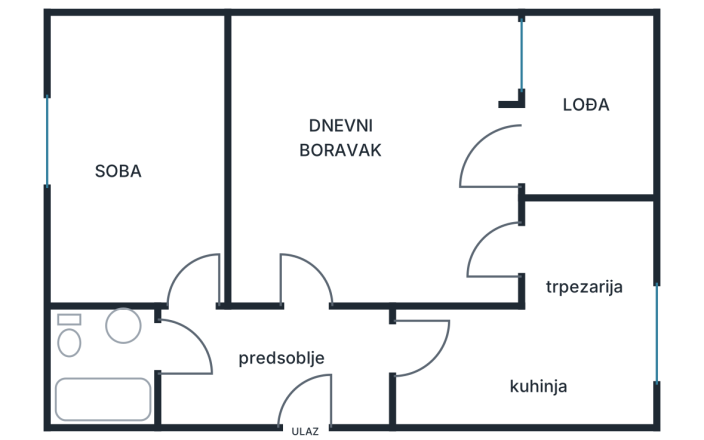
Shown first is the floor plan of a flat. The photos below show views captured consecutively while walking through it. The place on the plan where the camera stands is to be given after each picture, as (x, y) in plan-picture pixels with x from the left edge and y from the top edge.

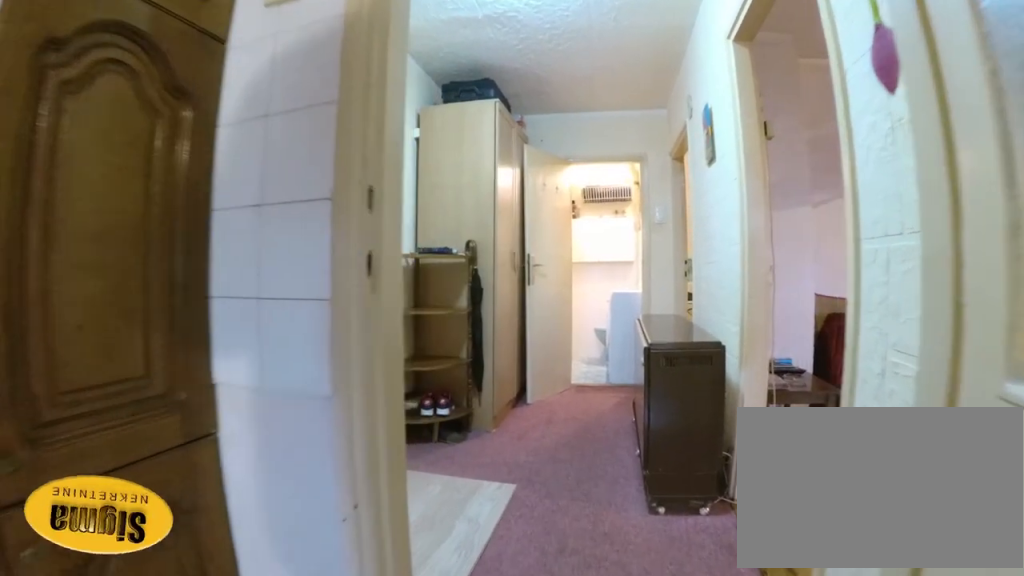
(446, 349)
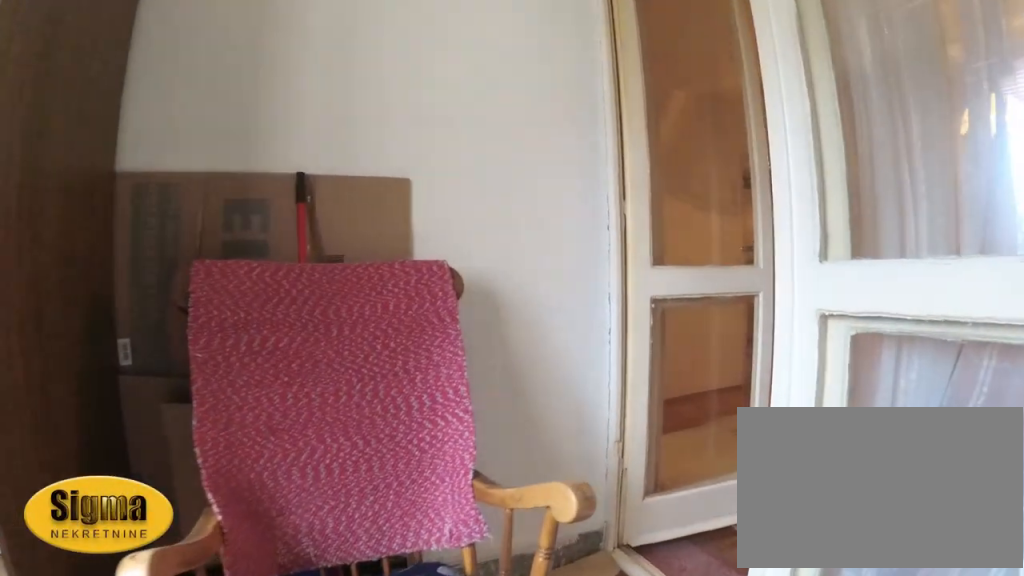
(587, 84)
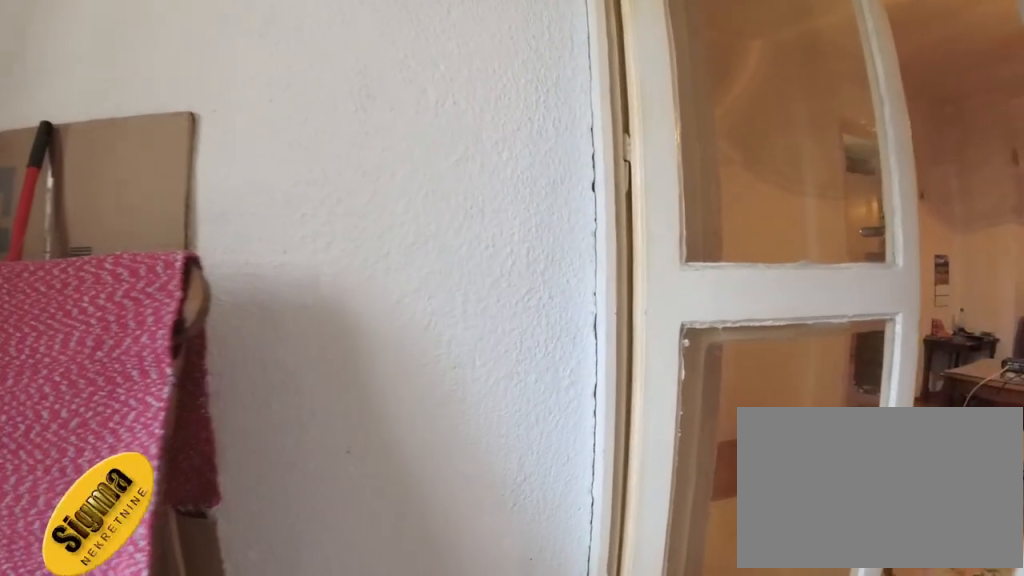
(568, 127)
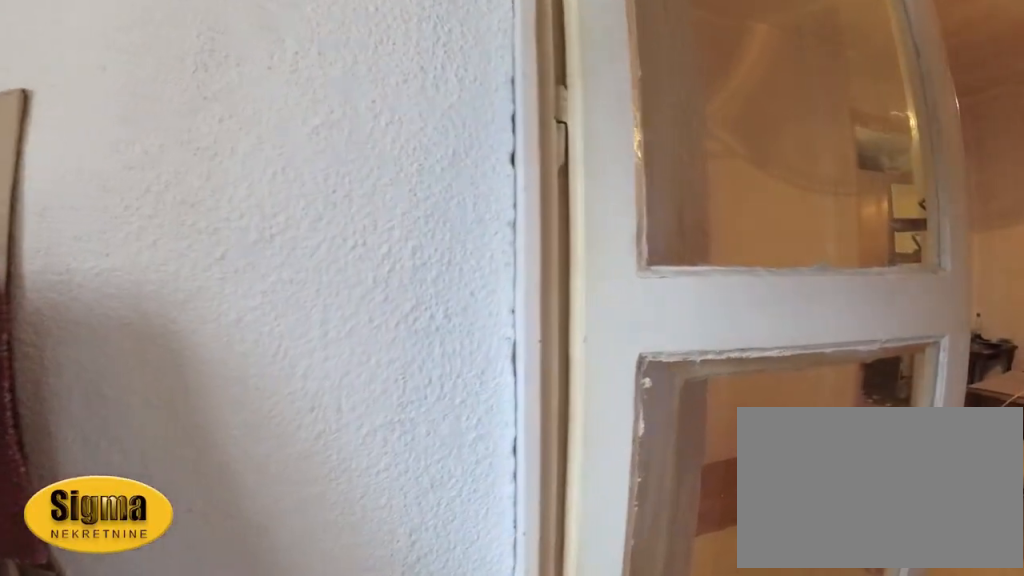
(563, 137)
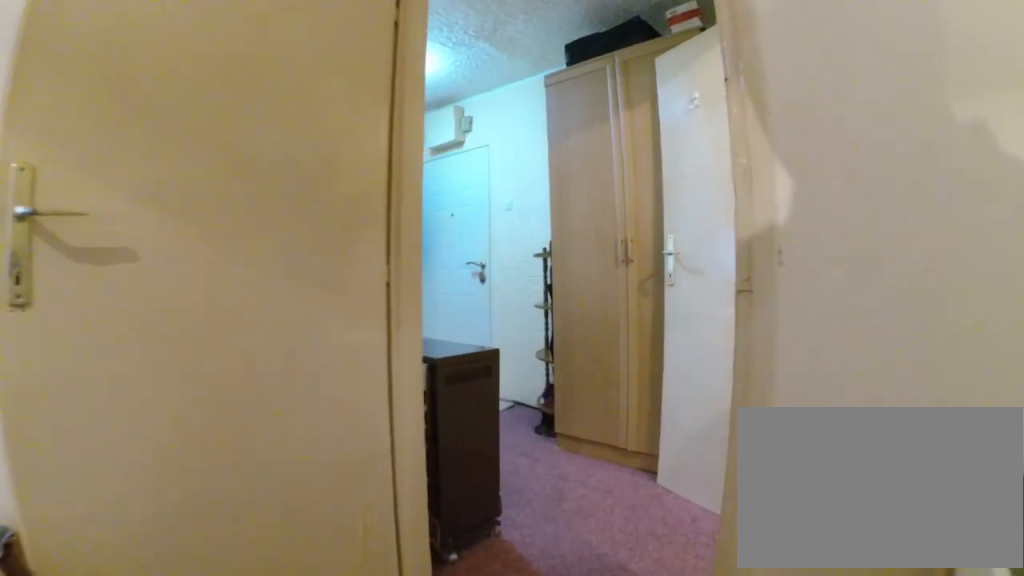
(161, 221)
